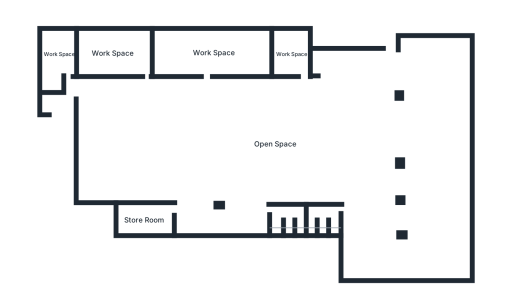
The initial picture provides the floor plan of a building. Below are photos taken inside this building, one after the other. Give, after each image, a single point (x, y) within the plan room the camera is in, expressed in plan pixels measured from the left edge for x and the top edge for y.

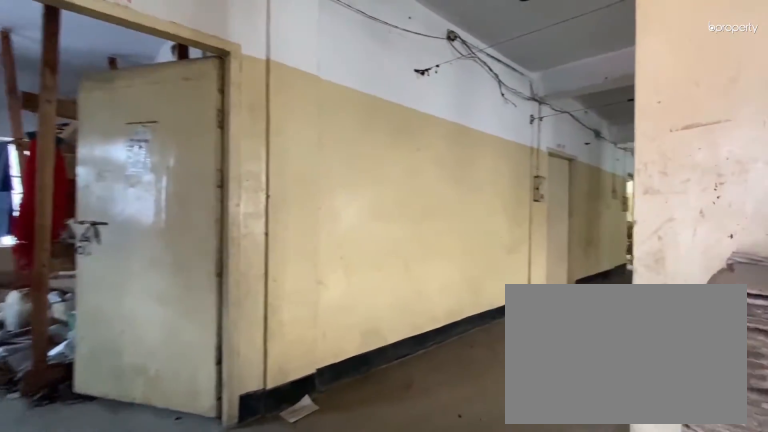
(84, 98)
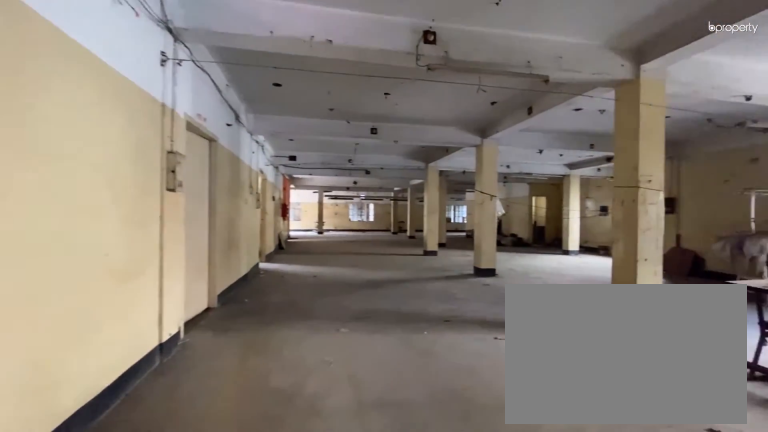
(84, 98)
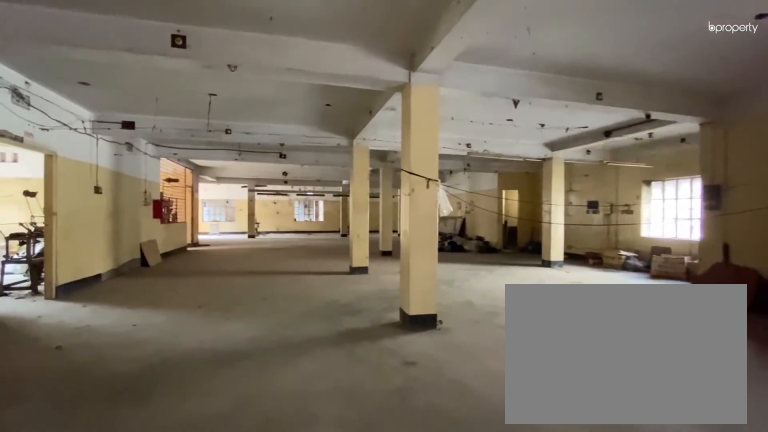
(152, 141)
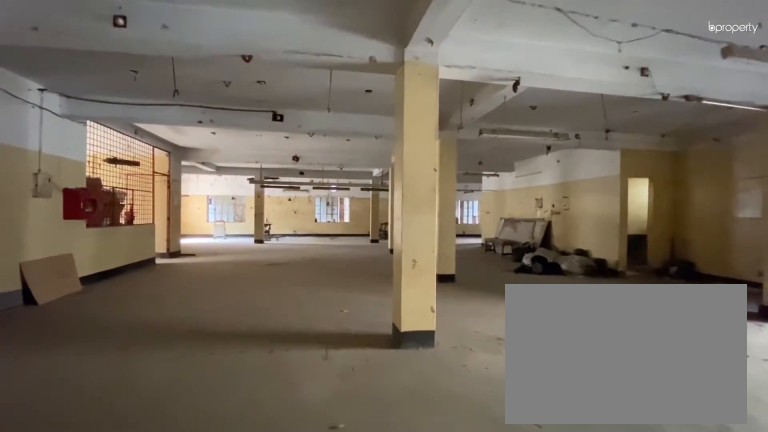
(232, 145)
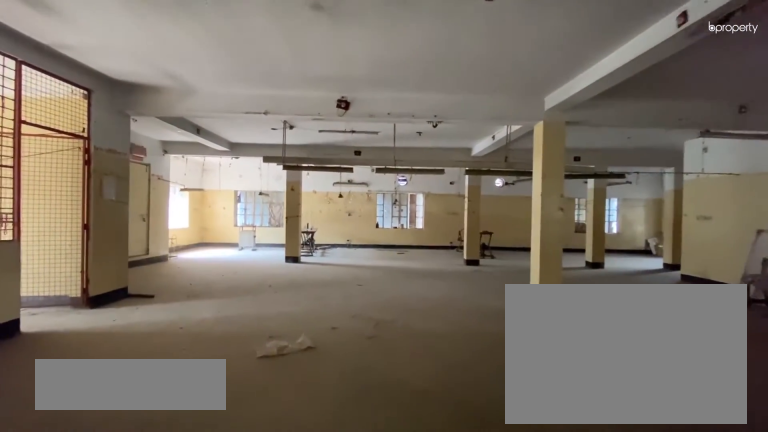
(307, 145)
